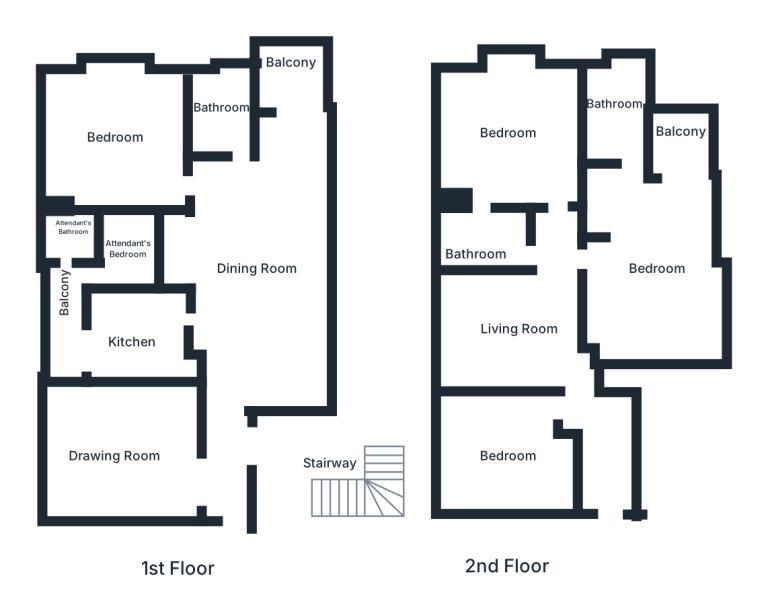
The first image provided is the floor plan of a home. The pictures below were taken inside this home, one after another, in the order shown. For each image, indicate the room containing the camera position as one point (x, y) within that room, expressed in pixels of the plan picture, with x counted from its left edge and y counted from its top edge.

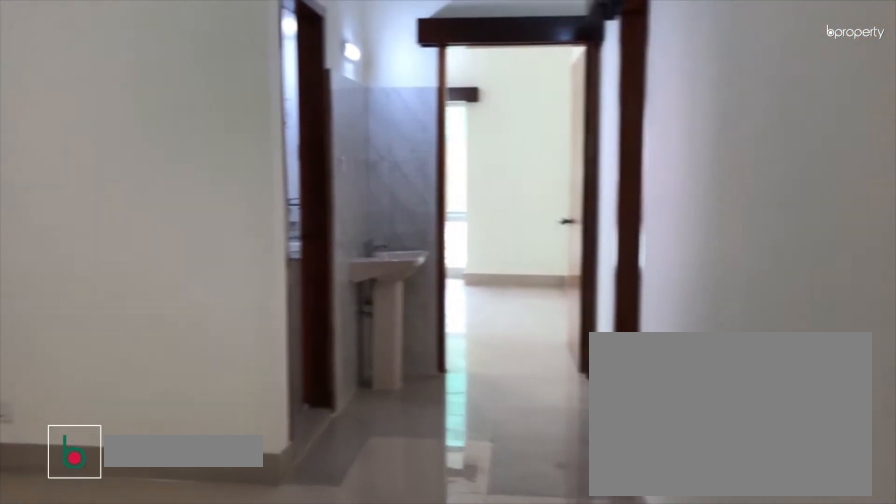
(508, 320)
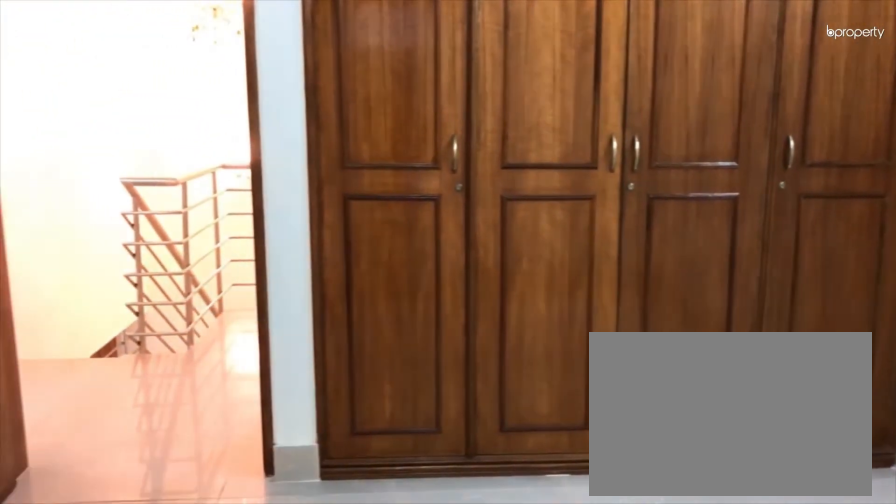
(502, 457)
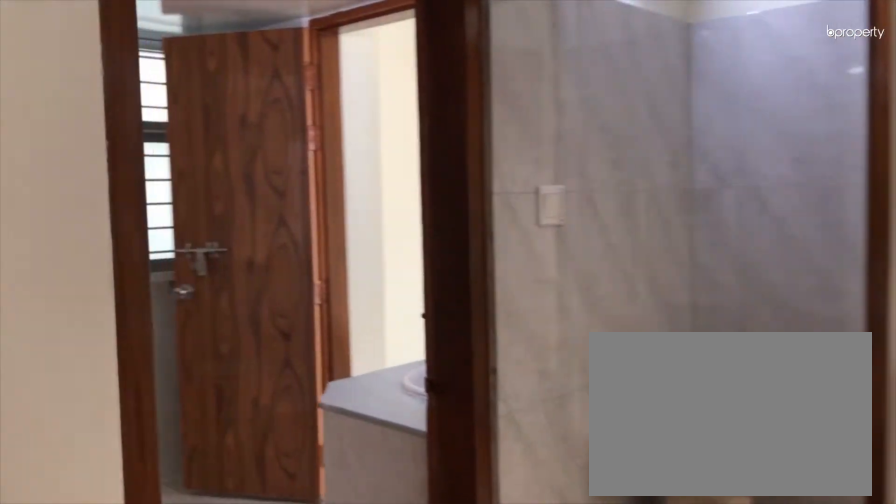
(549, 255)
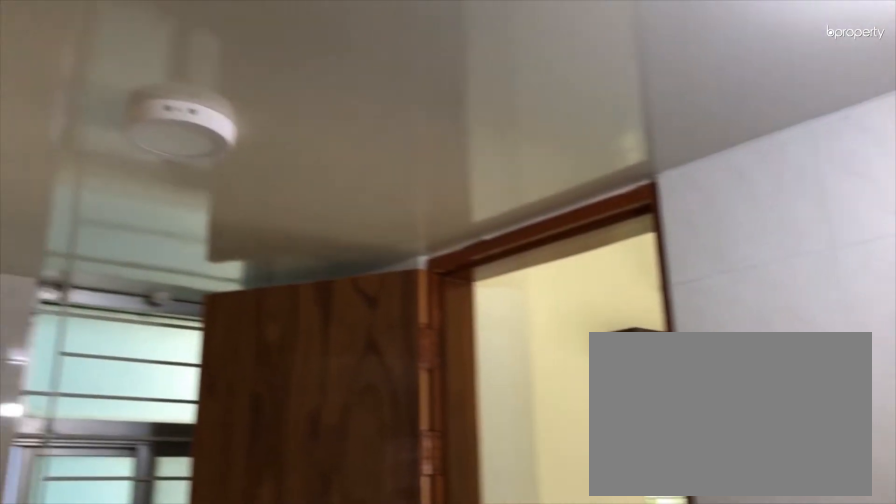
(492, 241)
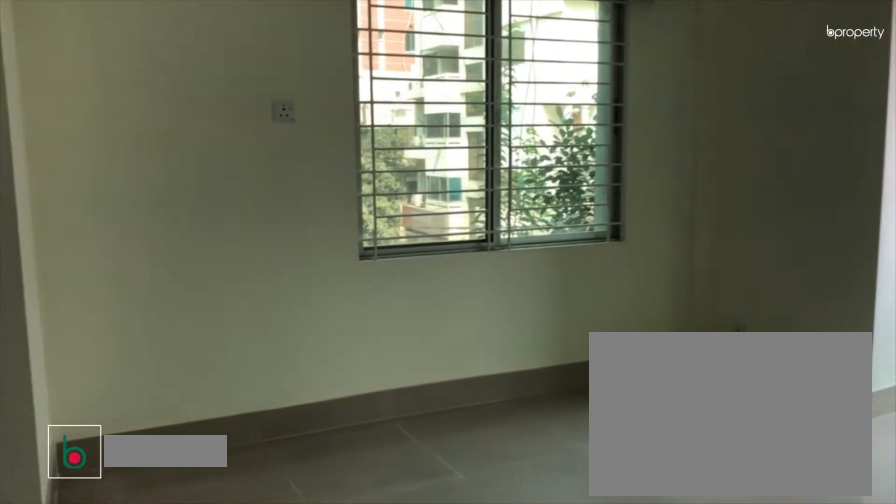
(496, 124)
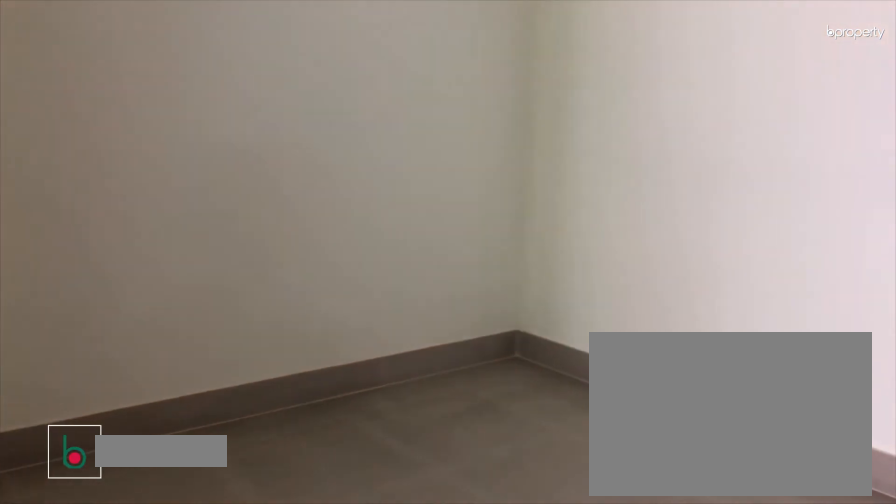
(655, 286)
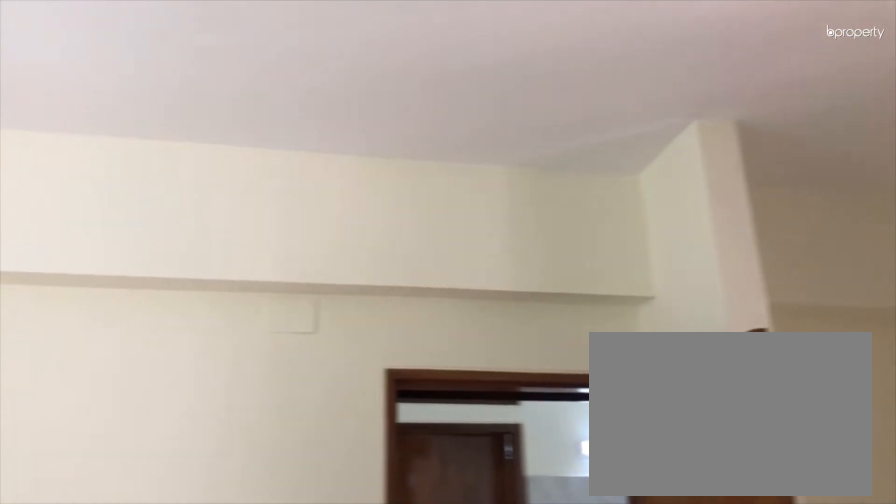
(655, 286)
